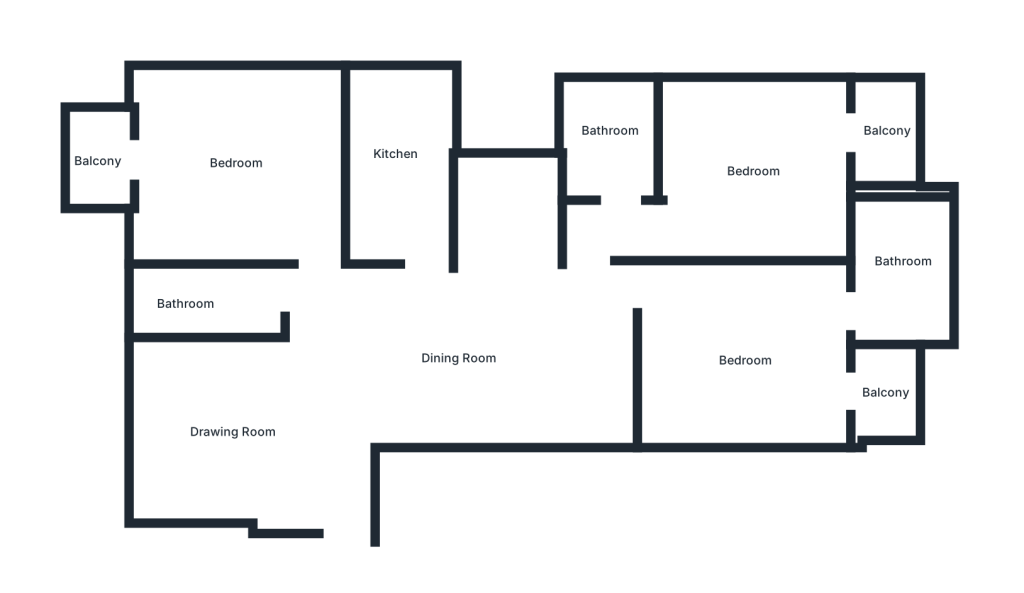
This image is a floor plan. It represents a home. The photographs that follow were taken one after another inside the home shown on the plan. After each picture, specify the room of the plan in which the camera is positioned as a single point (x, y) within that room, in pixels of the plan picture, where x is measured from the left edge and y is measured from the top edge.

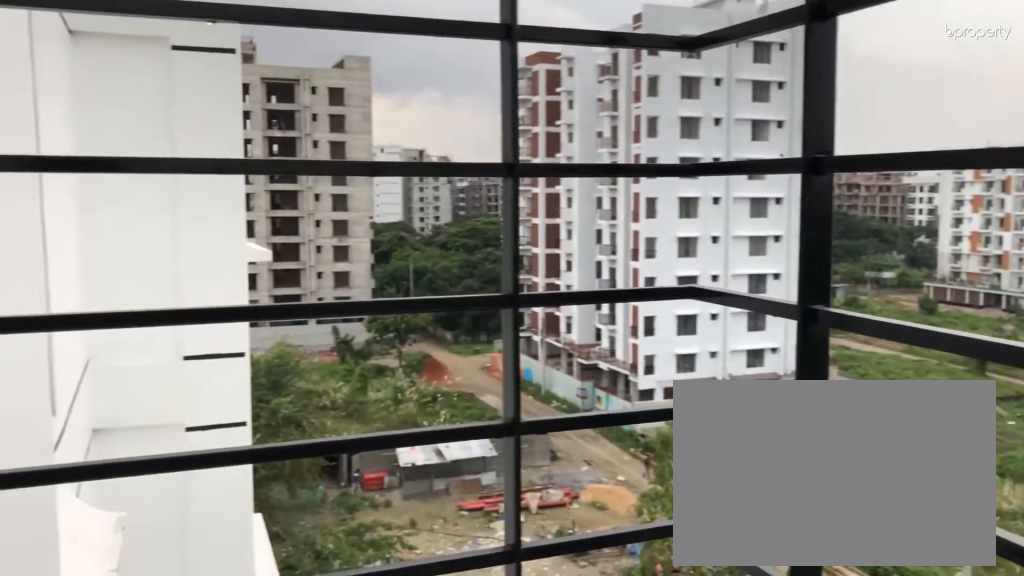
(94, 161)
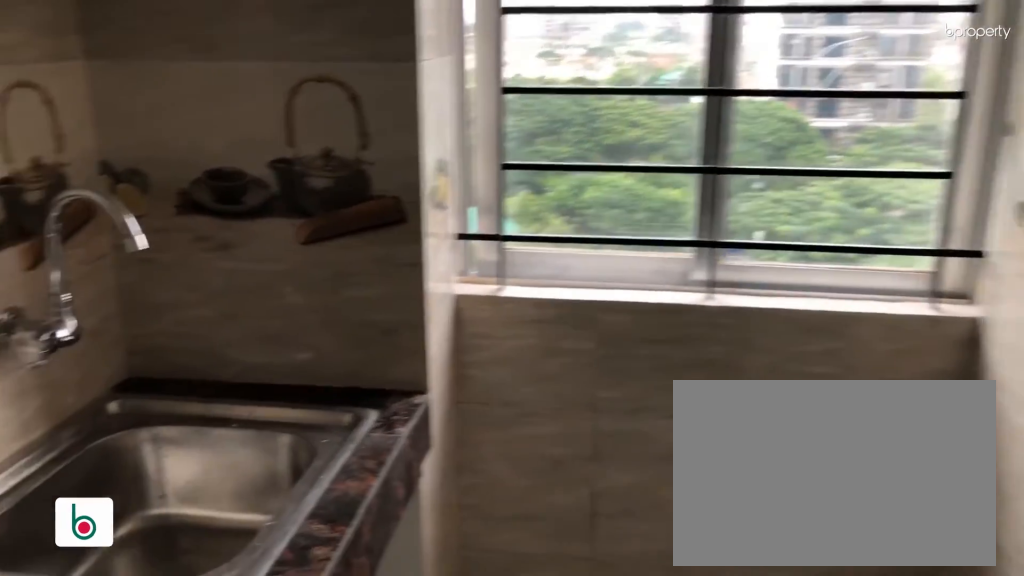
(396, 165)
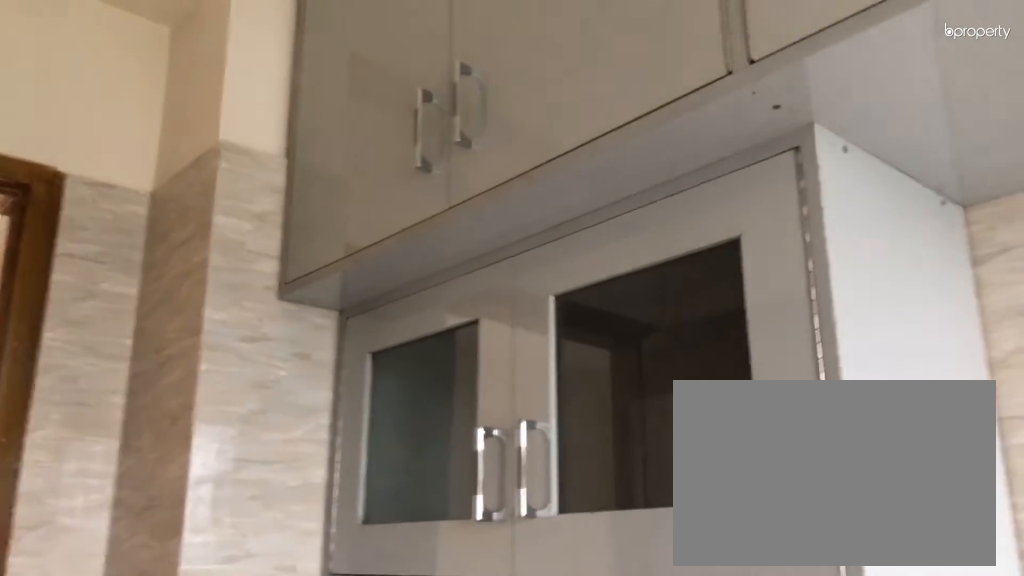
(396, 165)
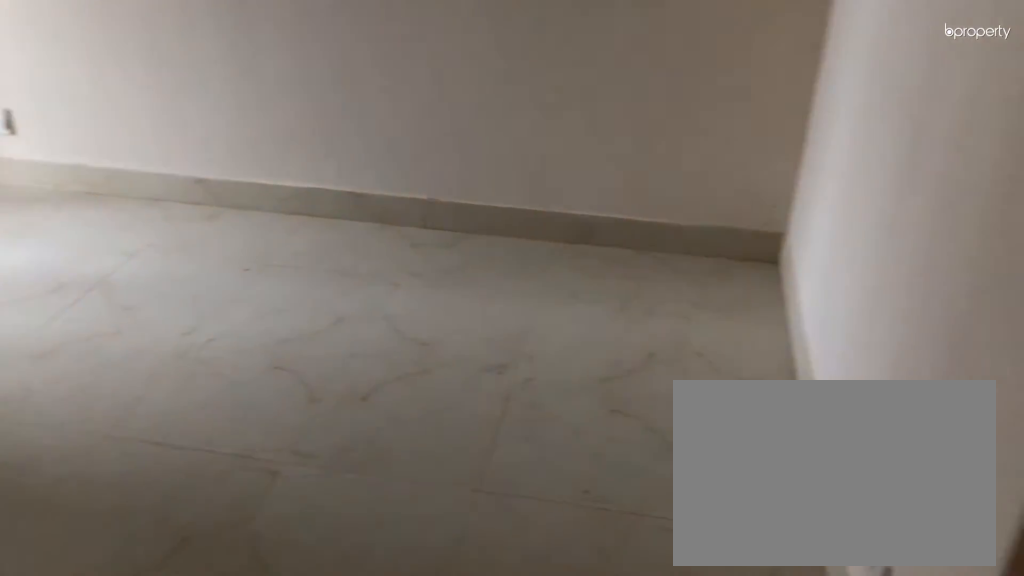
(755, 364)
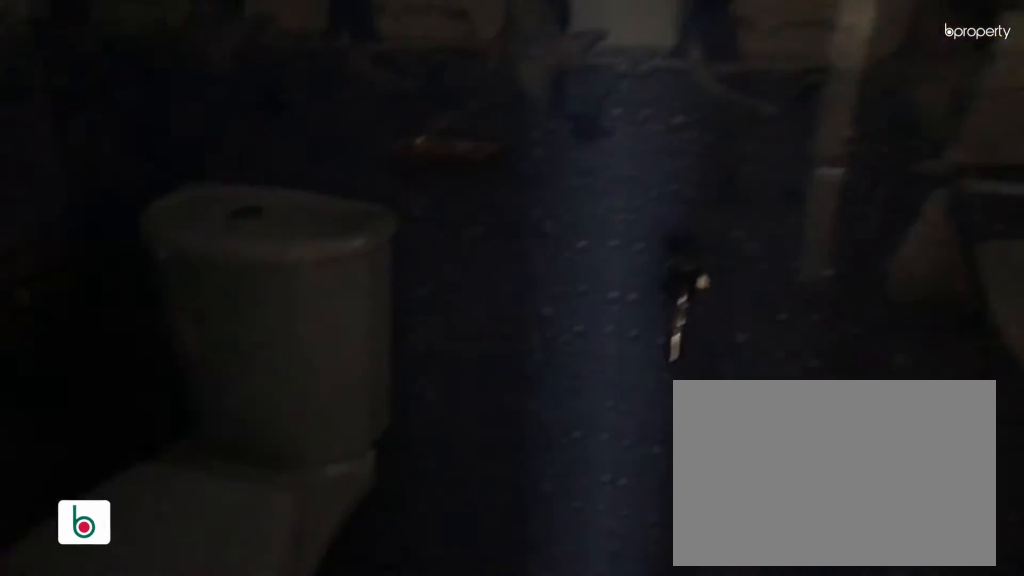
(898, 265)
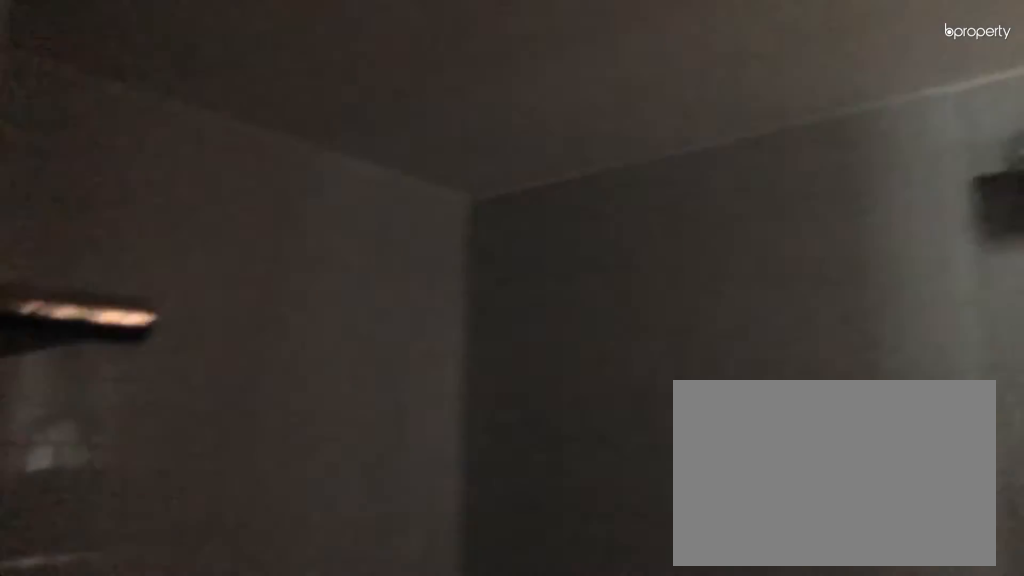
(898, 265)
